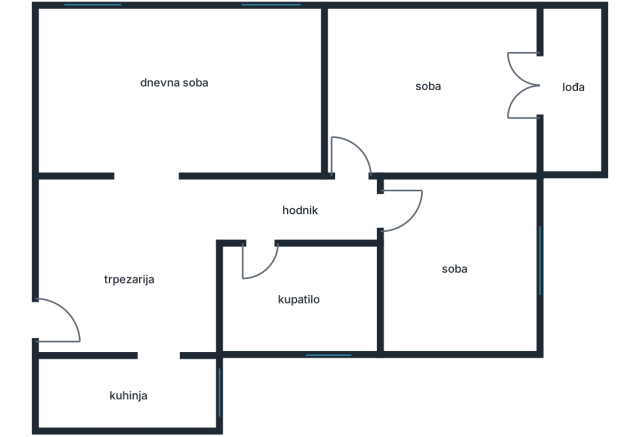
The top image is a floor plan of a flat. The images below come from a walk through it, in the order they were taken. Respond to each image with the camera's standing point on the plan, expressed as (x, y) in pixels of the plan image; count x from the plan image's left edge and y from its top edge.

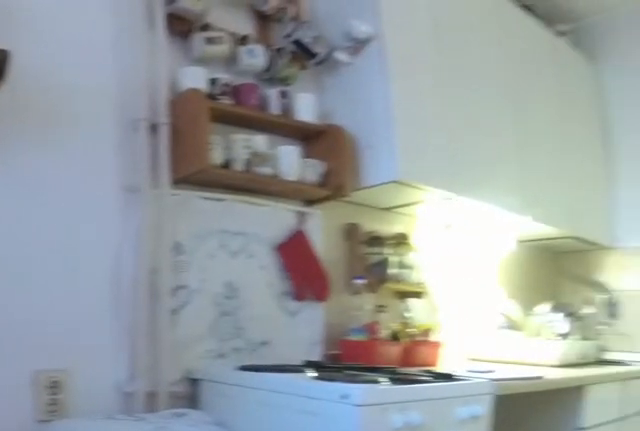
(162, 364)
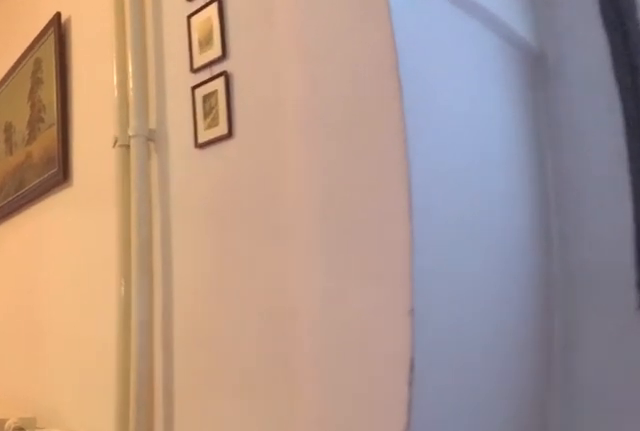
(157, 386)
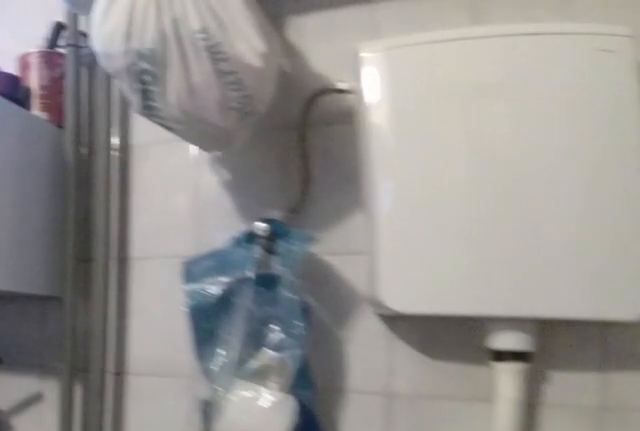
(258, 282)
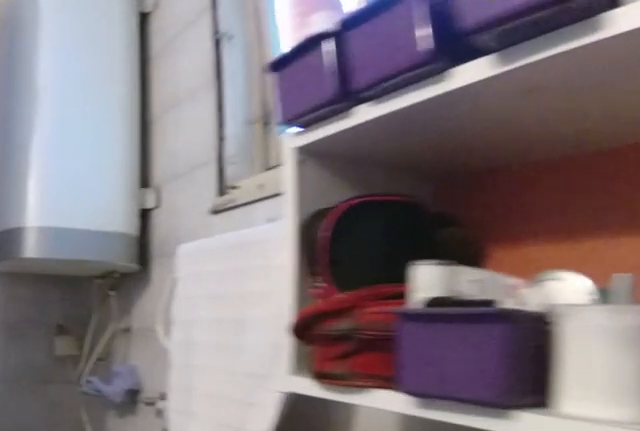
(269, 305)
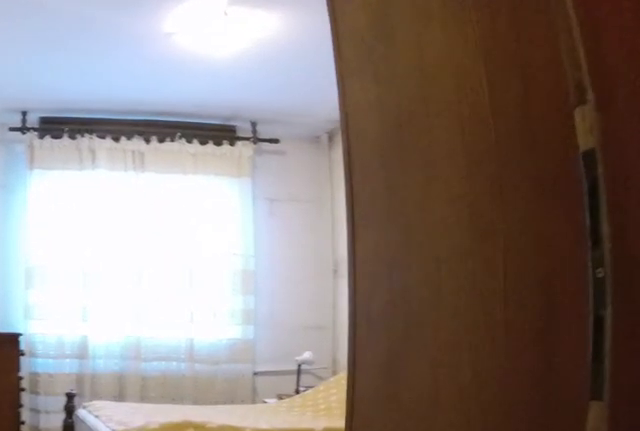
(326, 215)
